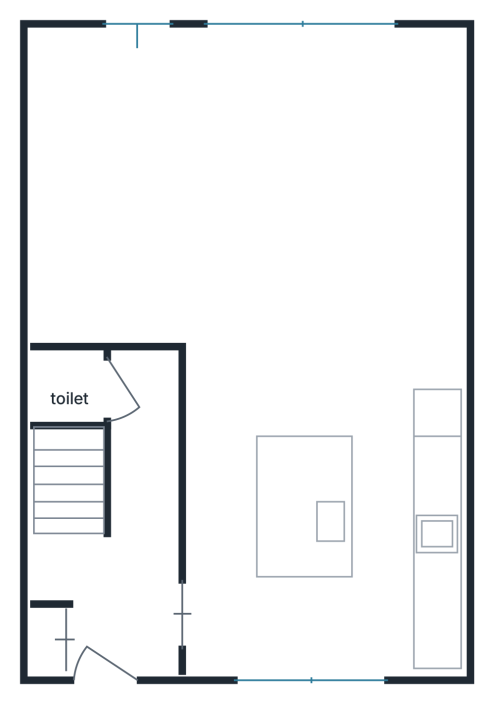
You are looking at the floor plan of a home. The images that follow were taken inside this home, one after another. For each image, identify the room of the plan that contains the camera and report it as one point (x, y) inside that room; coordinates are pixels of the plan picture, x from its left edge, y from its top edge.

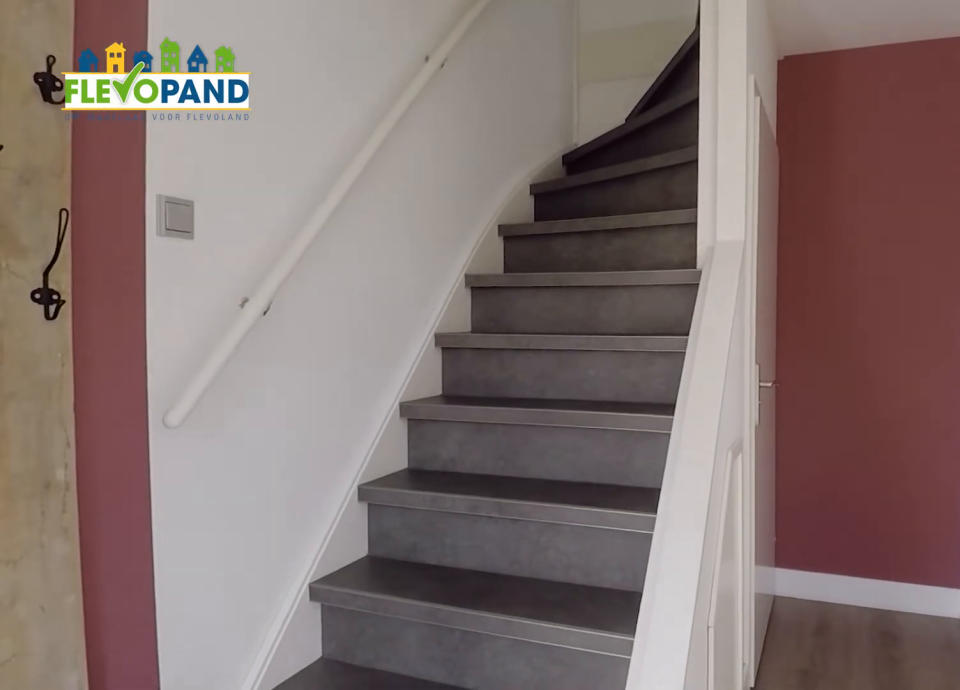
(149, 504)
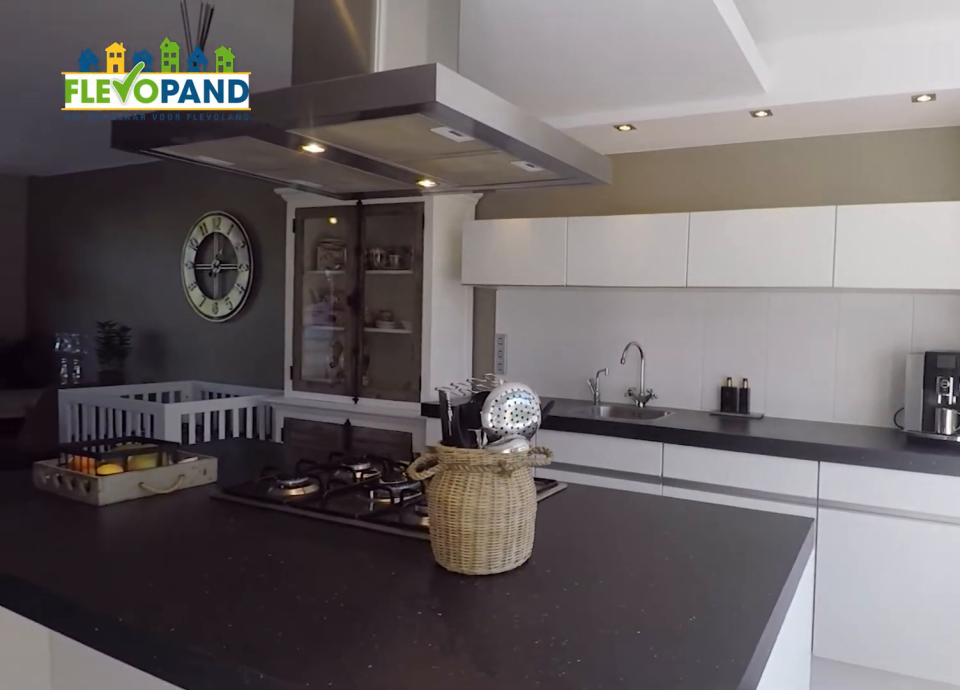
(325, 527)
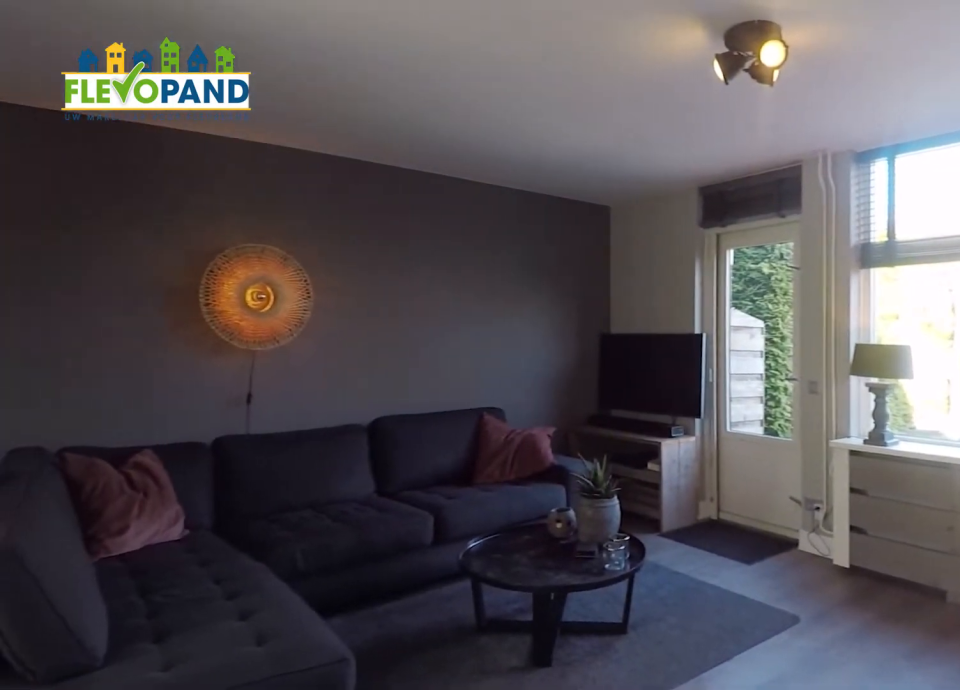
(228, 156)
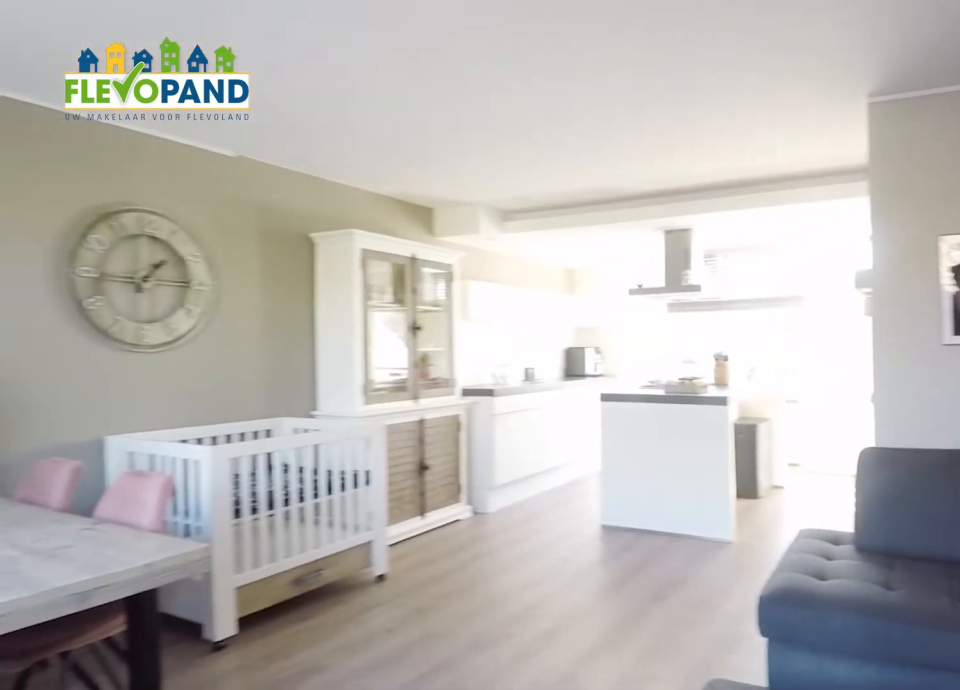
(228, 156)
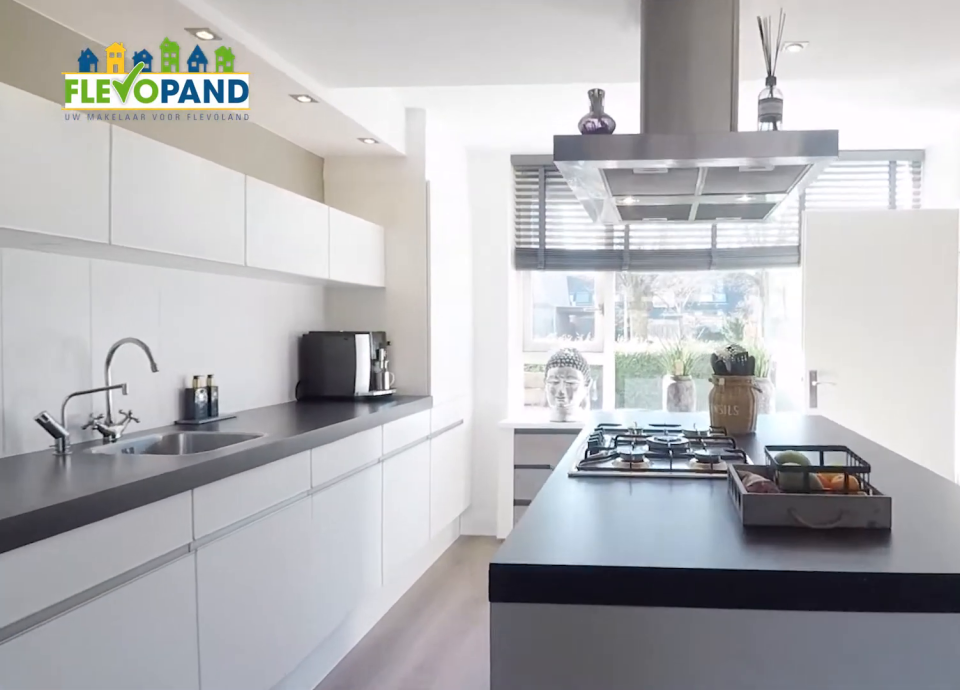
(324, 527)
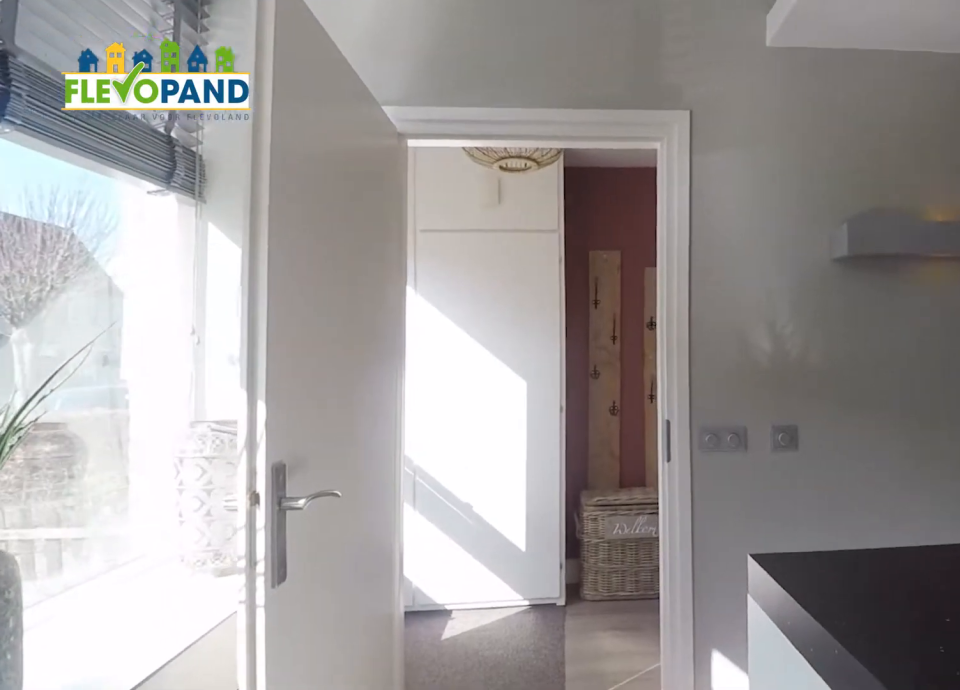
(324, 527)
